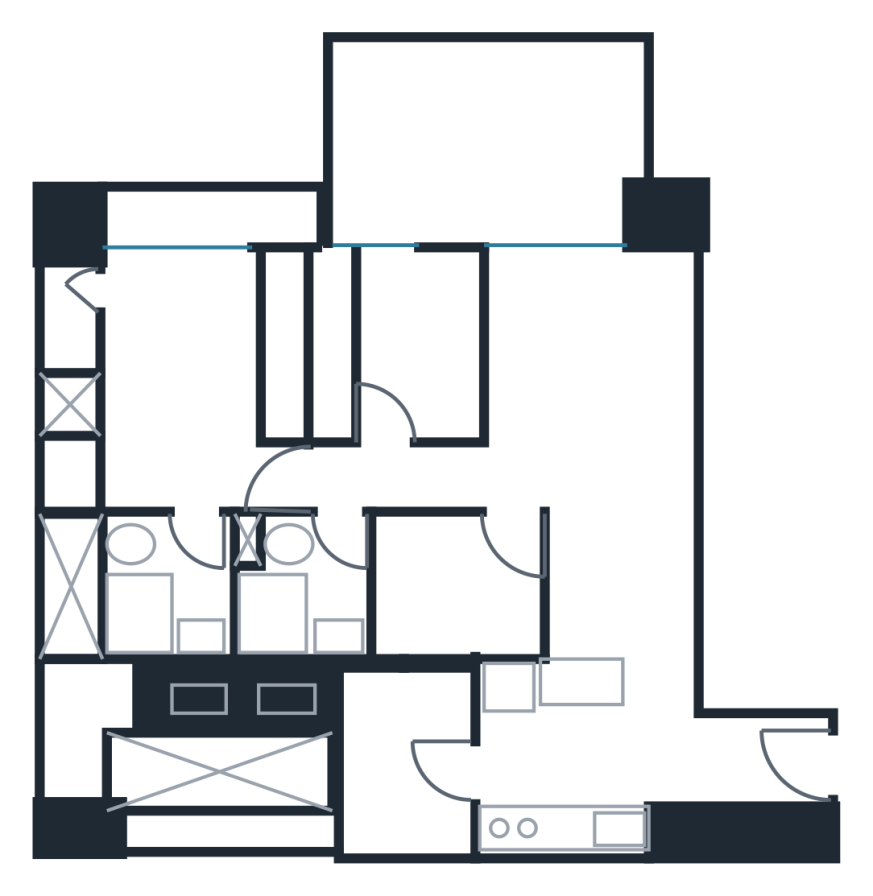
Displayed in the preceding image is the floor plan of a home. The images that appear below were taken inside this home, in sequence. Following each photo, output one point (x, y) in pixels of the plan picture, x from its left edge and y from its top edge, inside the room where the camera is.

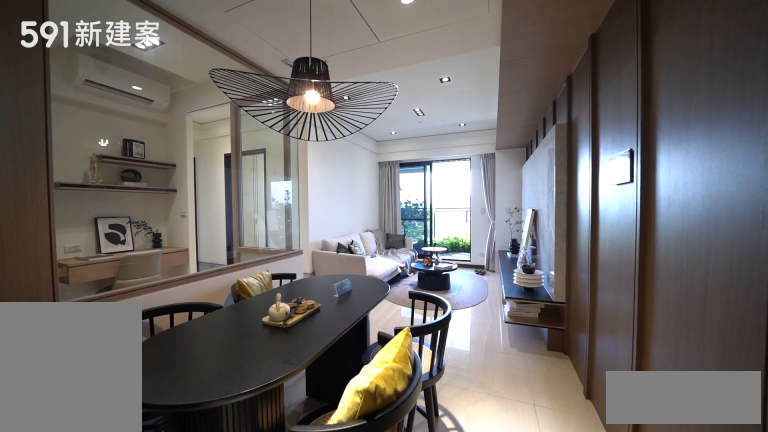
(618, 580)
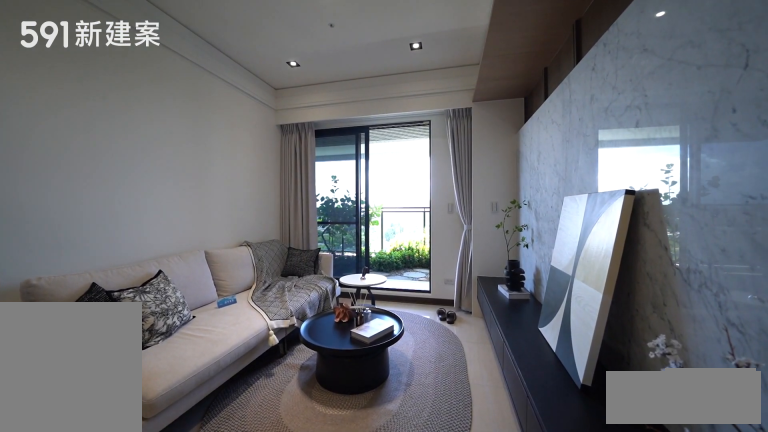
(592, 368)
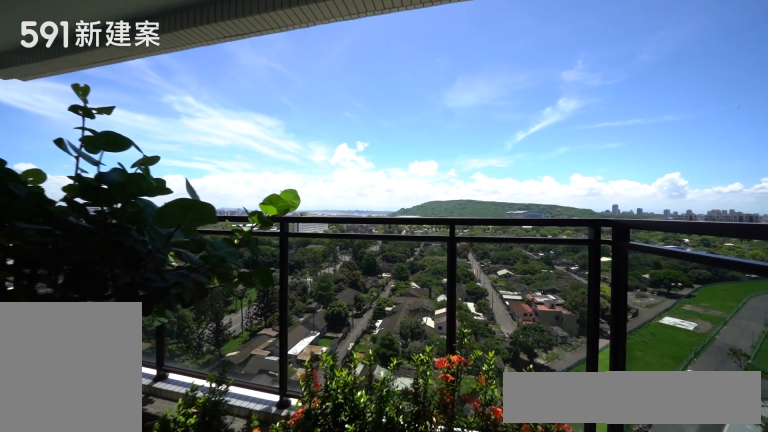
(490, 140)
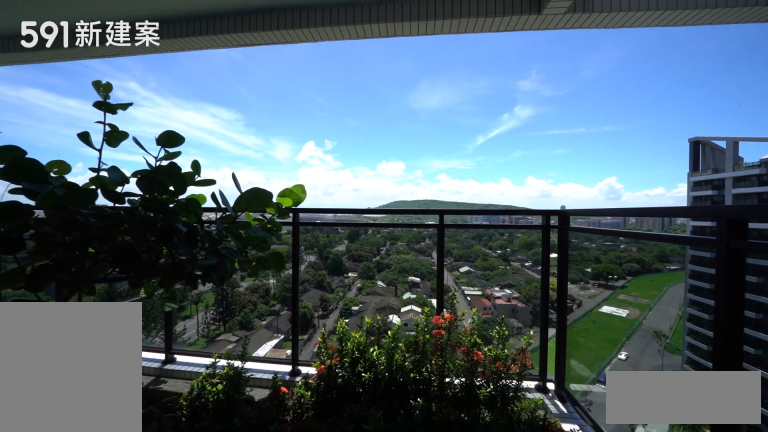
(490, 140)
